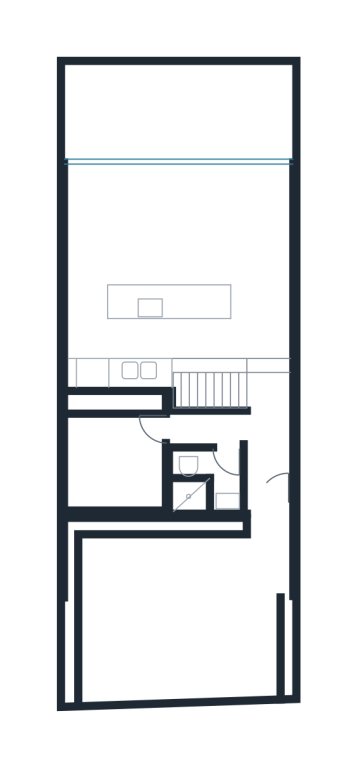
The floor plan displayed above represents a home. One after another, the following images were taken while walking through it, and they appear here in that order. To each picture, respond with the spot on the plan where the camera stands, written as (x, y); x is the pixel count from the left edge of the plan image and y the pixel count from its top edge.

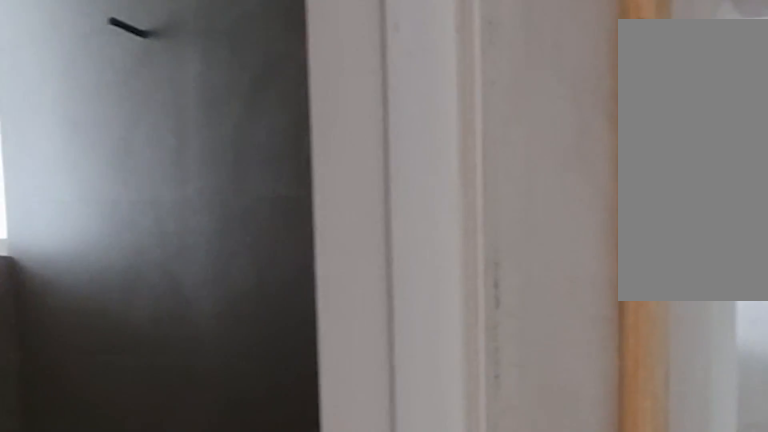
(239, 431)
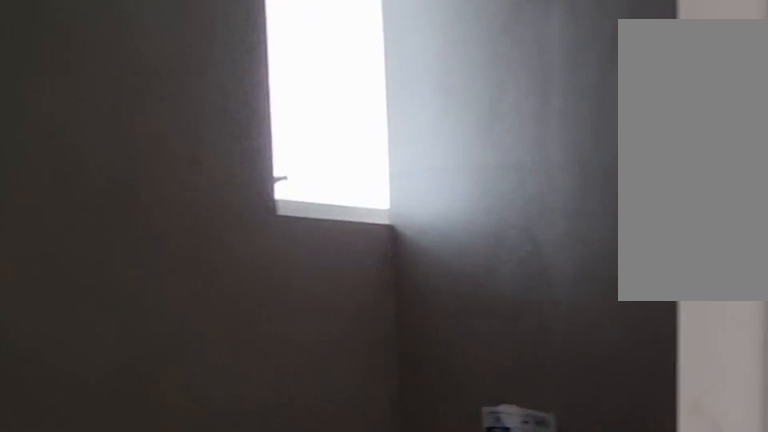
(234, 429)
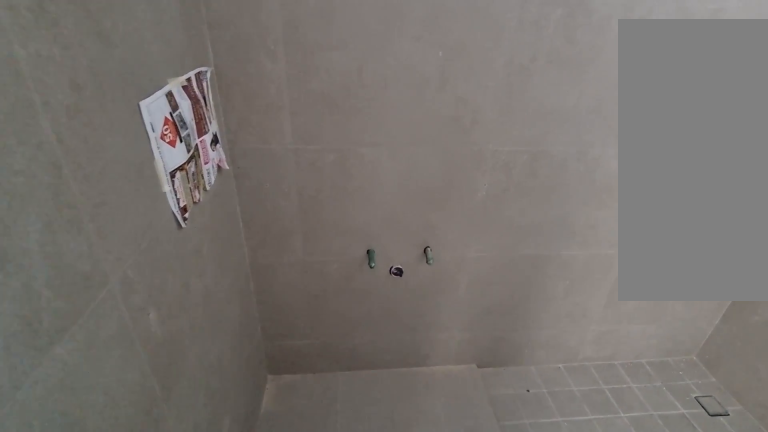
(229, 467)
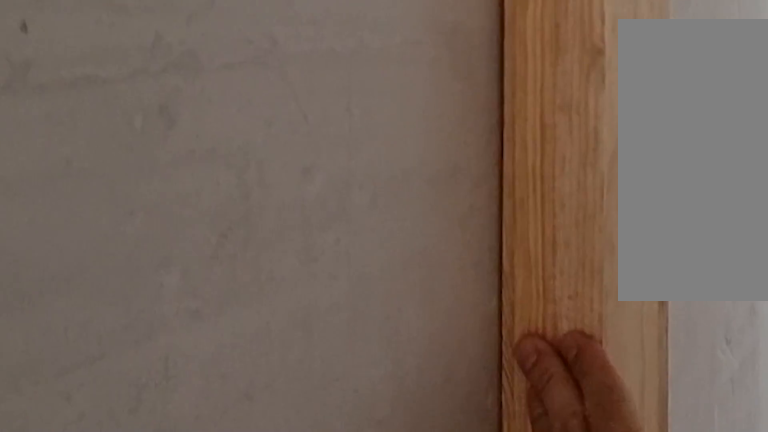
(178, 426)
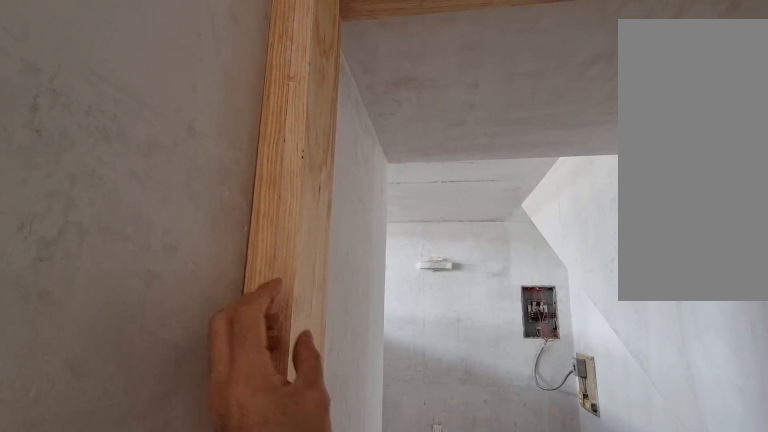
(178, 426)
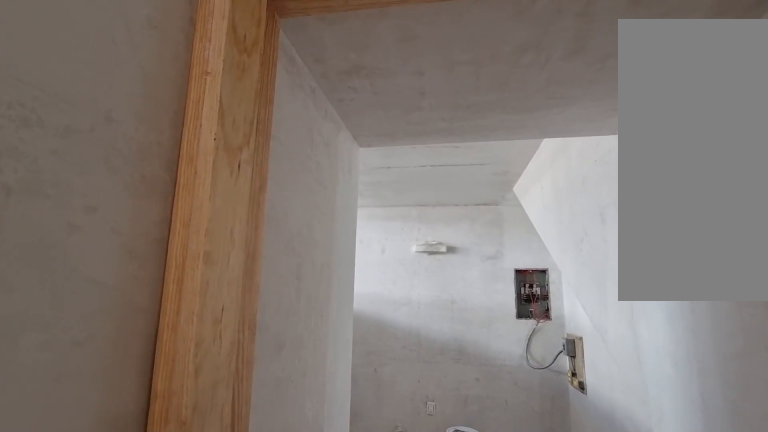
(179, 426)
